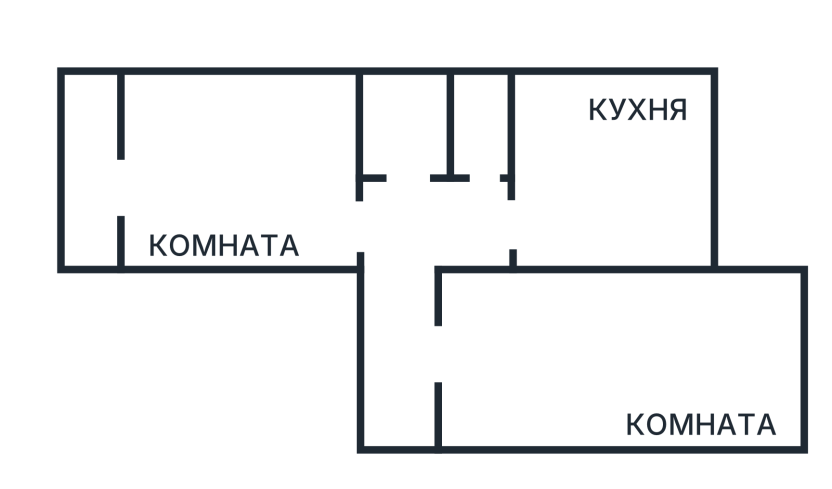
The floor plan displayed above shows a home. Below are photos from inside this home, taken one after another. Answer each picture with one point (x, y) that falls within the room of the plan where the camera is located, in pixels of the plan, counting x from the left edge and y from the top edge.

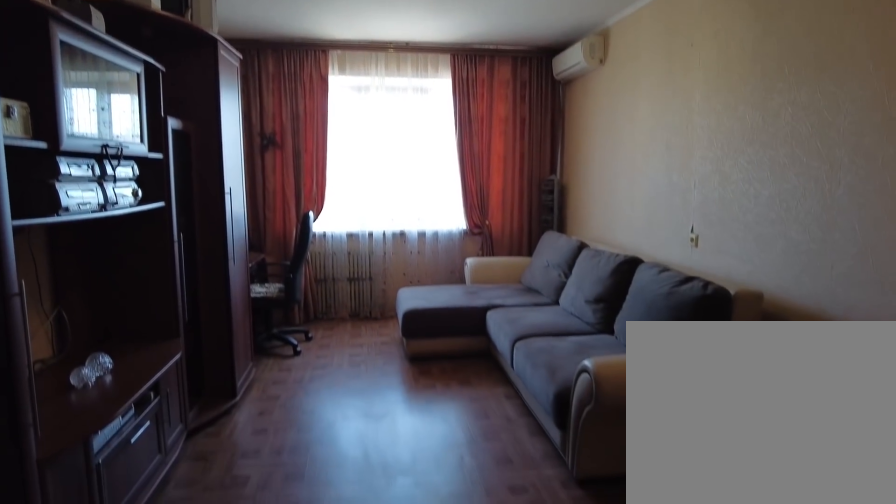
(543, 391)
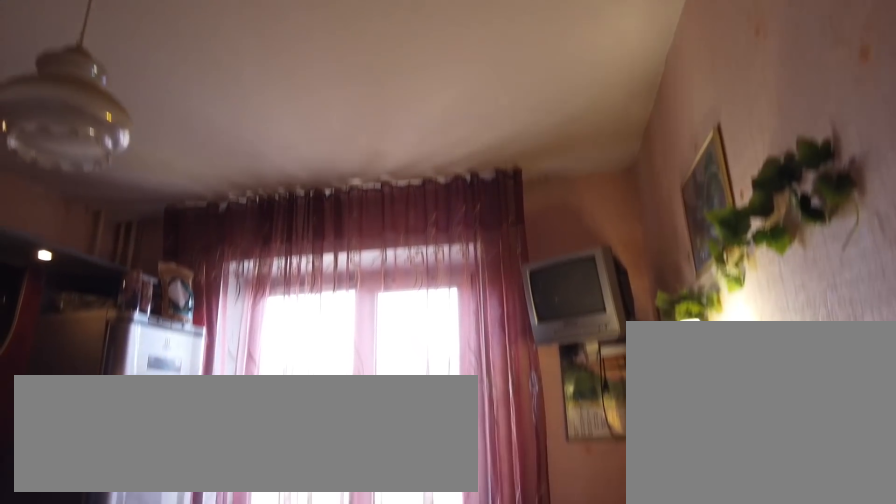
(560, 228)
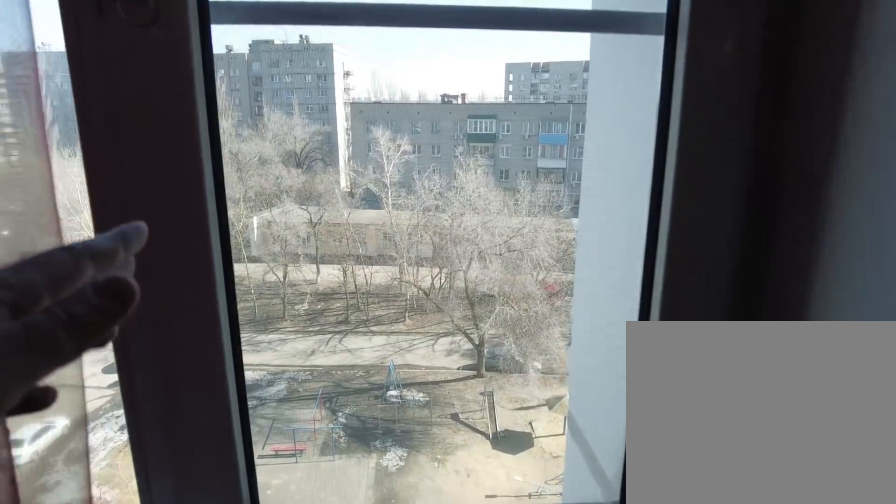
(560, 228)
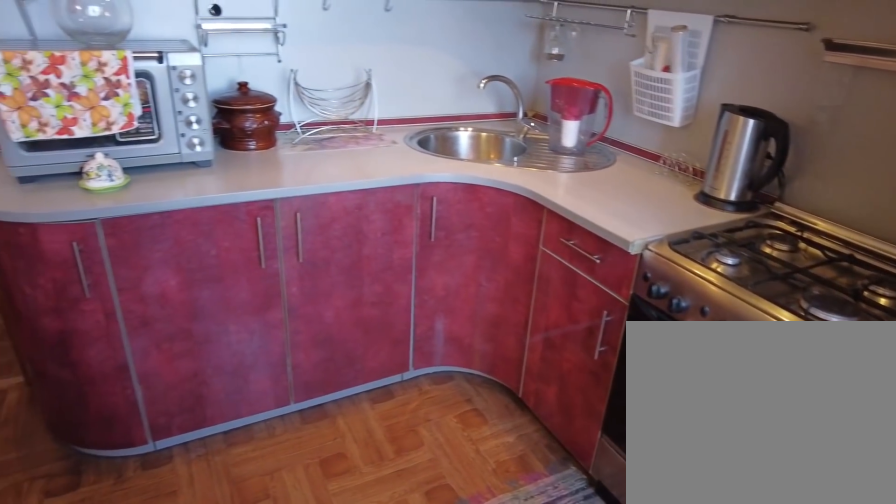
(560, 228)
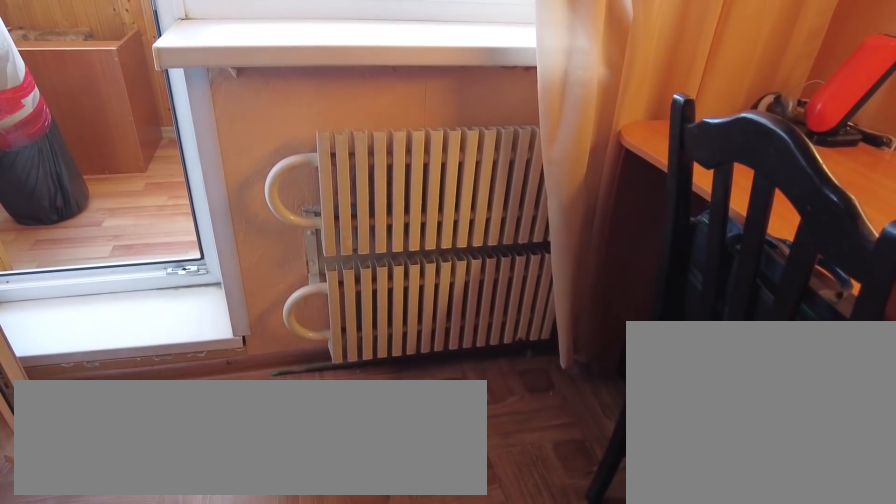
(143, 185)
